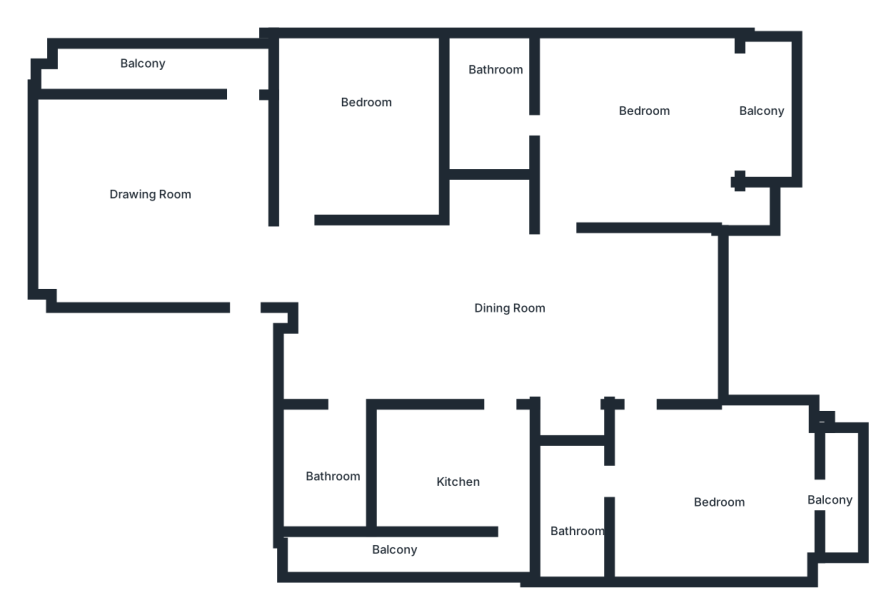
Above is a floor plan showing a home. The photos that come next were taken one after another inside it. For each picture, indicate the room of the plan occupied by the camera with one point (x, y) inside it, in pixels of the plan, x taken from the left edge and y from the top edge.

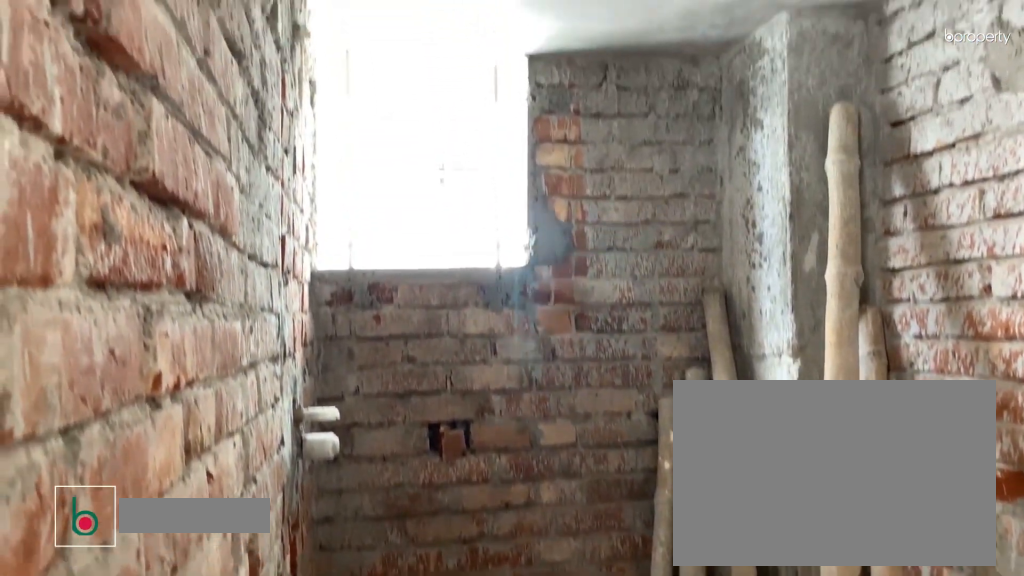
(568, 493)
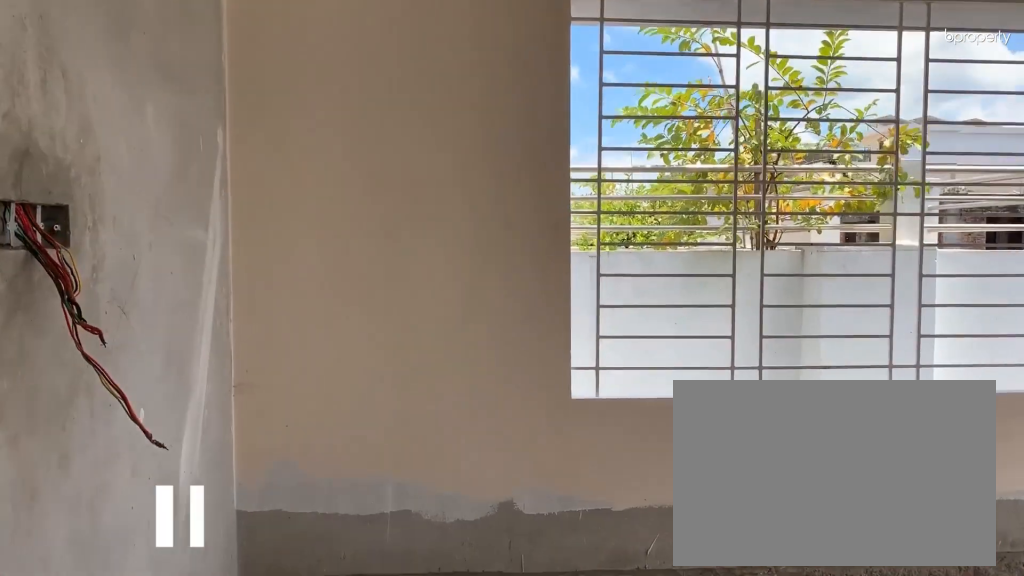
(654, 127)
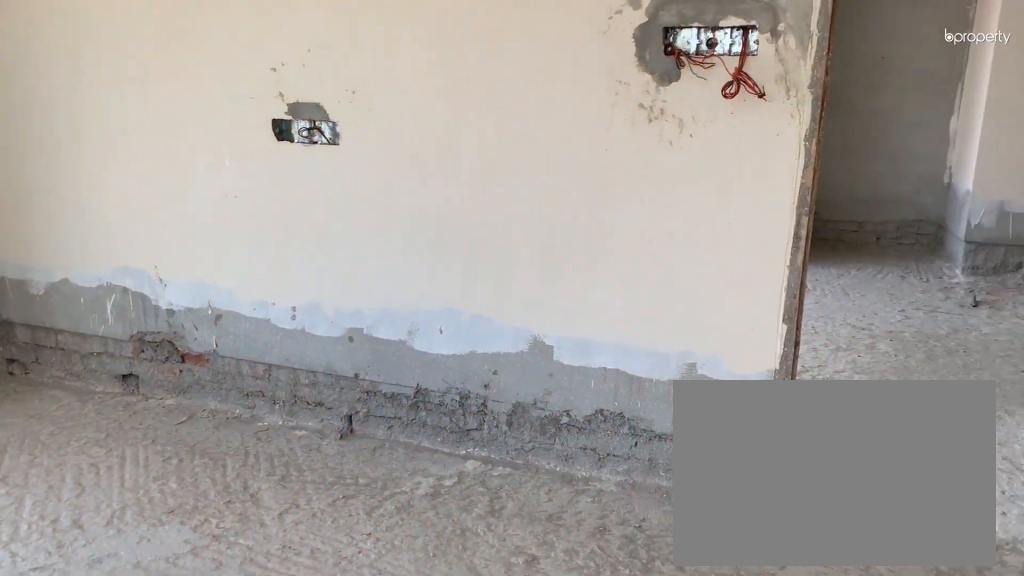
(654, 127)
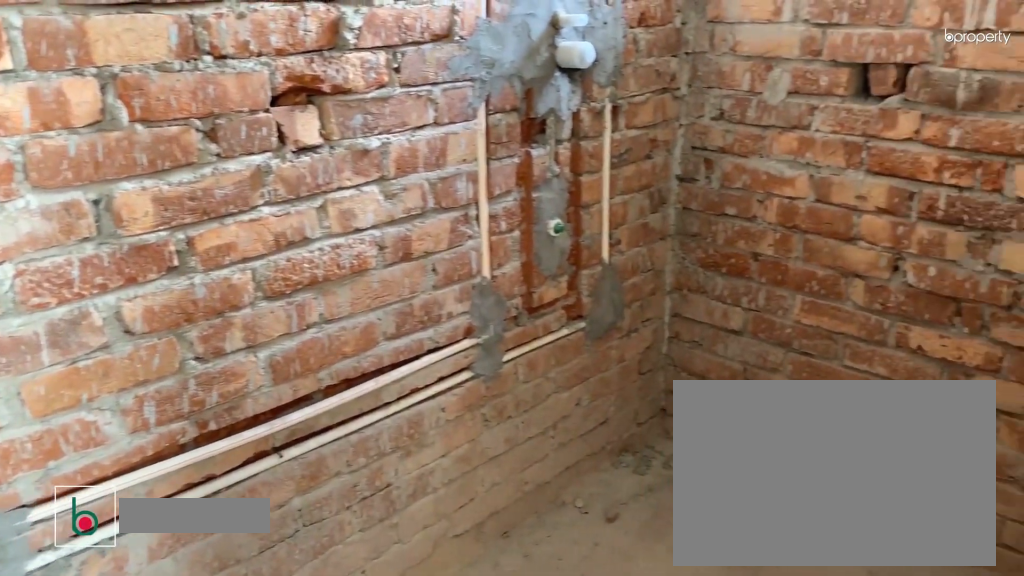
(479, 118)
